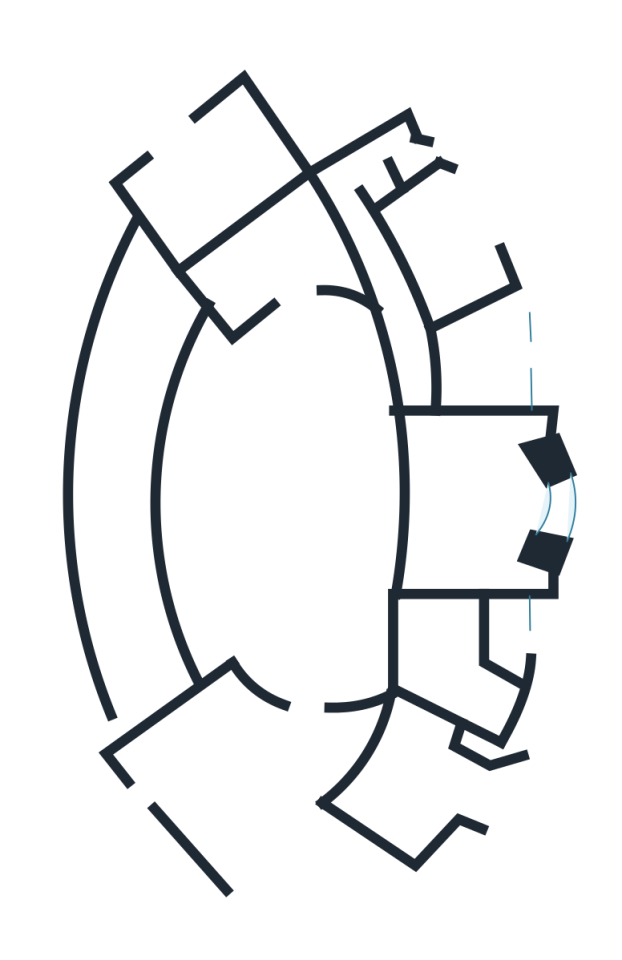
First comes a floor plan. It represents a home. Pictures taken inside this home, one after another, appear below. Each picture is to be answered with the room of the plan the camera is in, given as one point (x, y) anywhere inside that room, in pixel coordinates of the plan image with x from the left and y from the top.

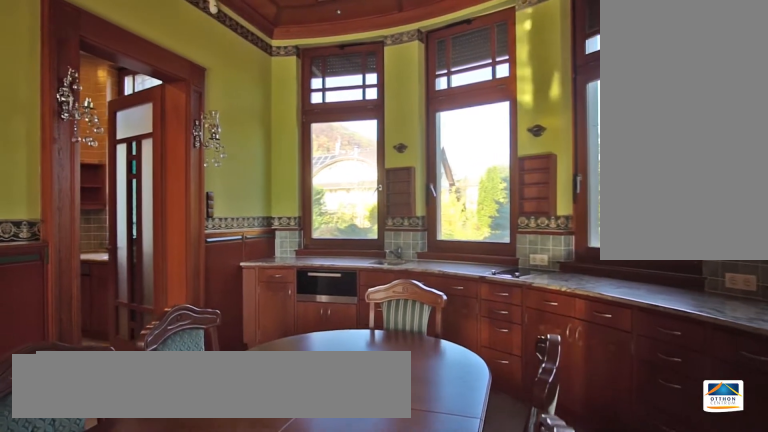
(420, 781)
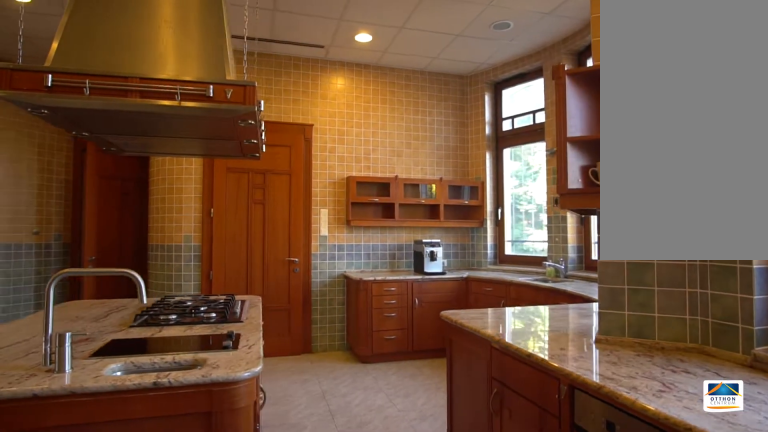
(463, 656)
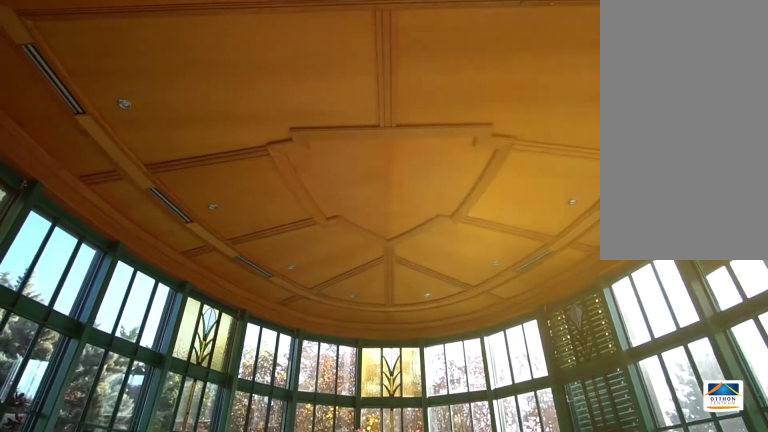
(280, 833)
